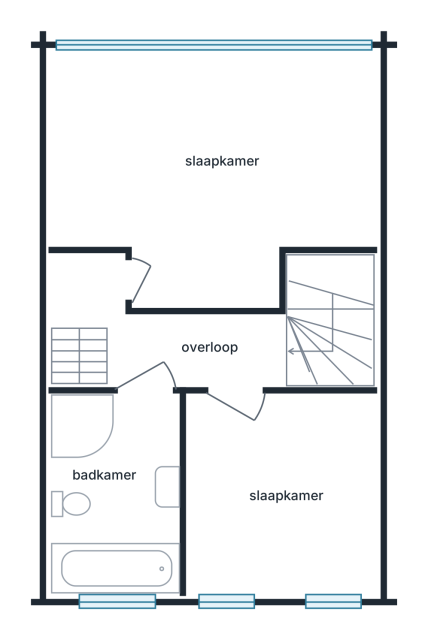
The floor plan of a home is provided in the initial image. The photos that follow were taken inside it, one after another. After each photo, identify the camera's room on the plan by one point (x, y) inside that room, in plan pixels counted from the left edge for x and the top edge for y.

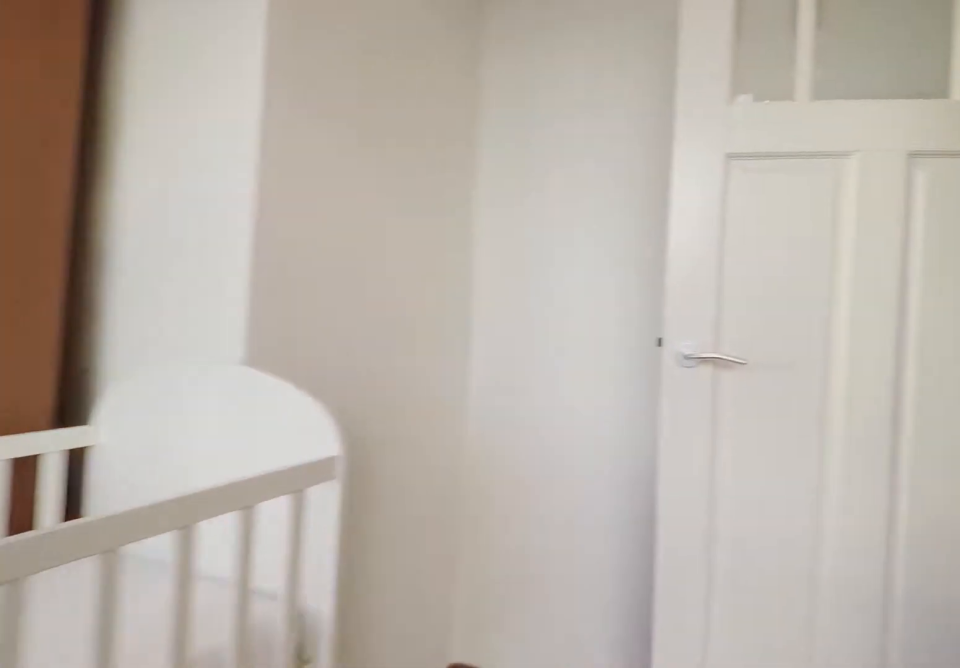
(214, 166)
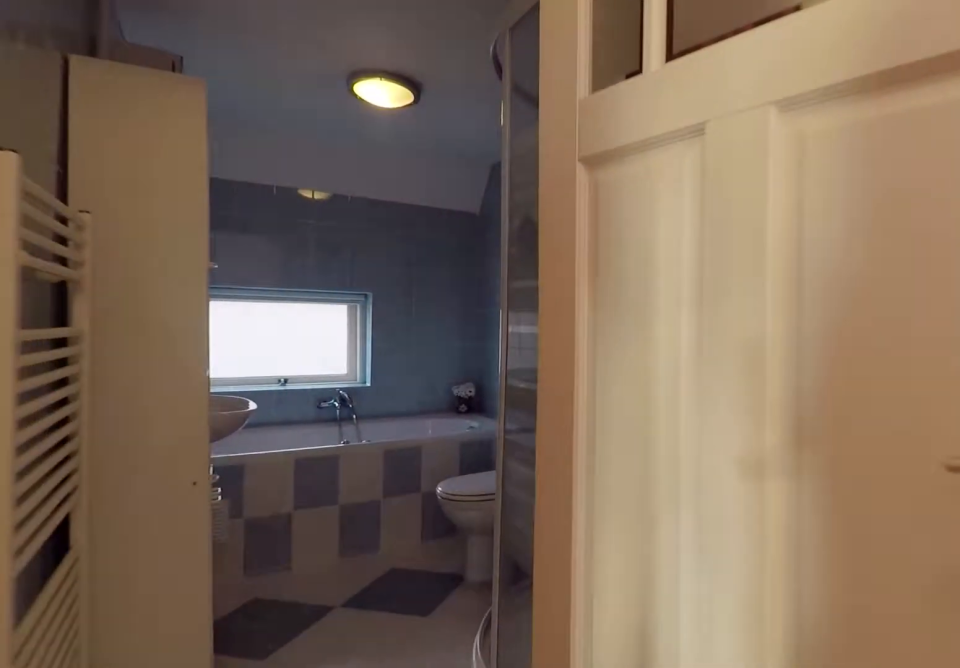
(163, 335)
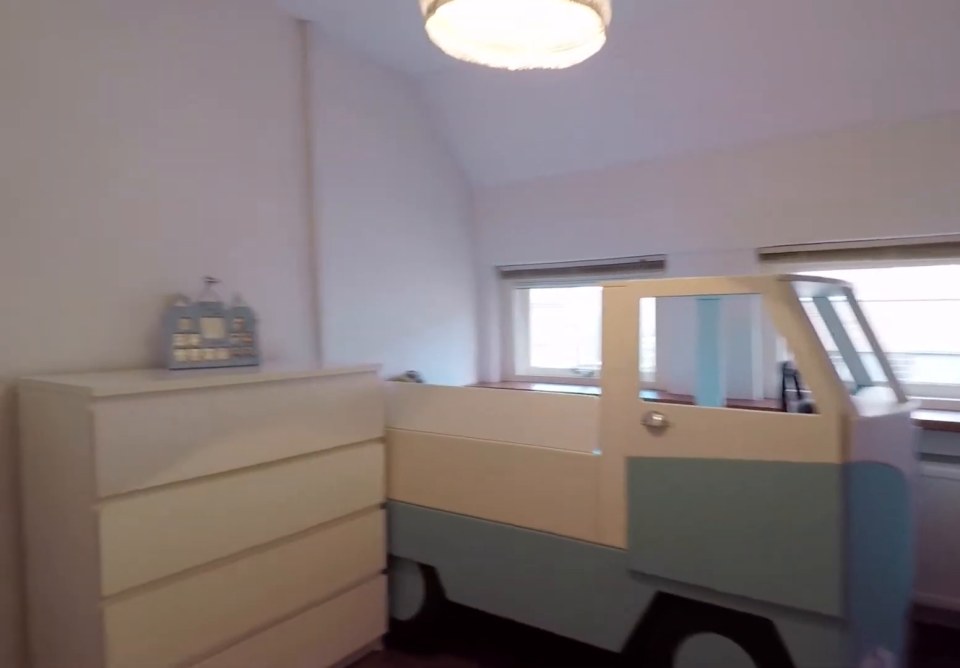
(282, 496)
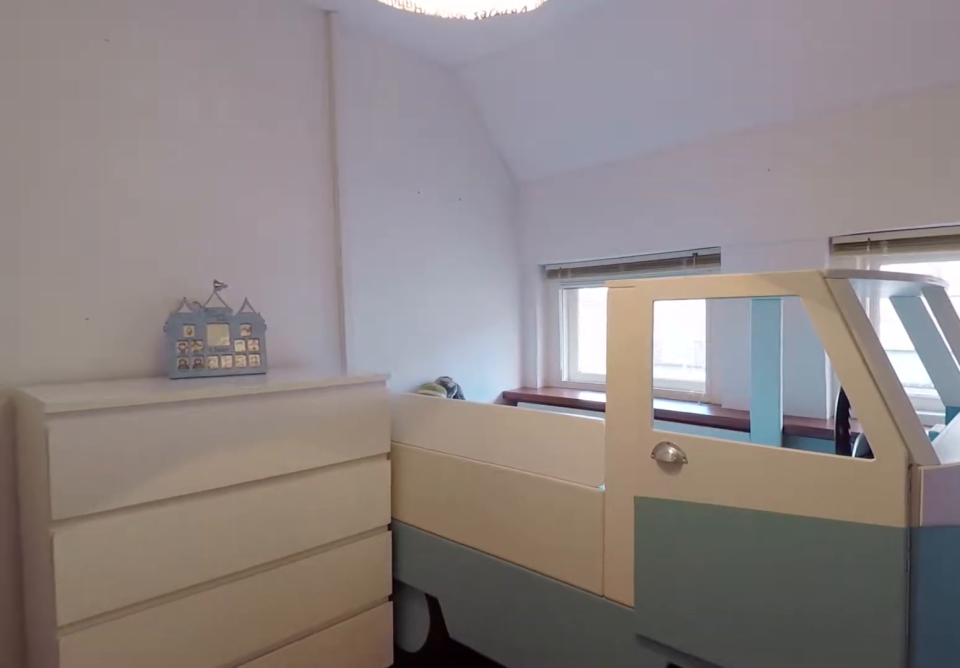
(282, 496)
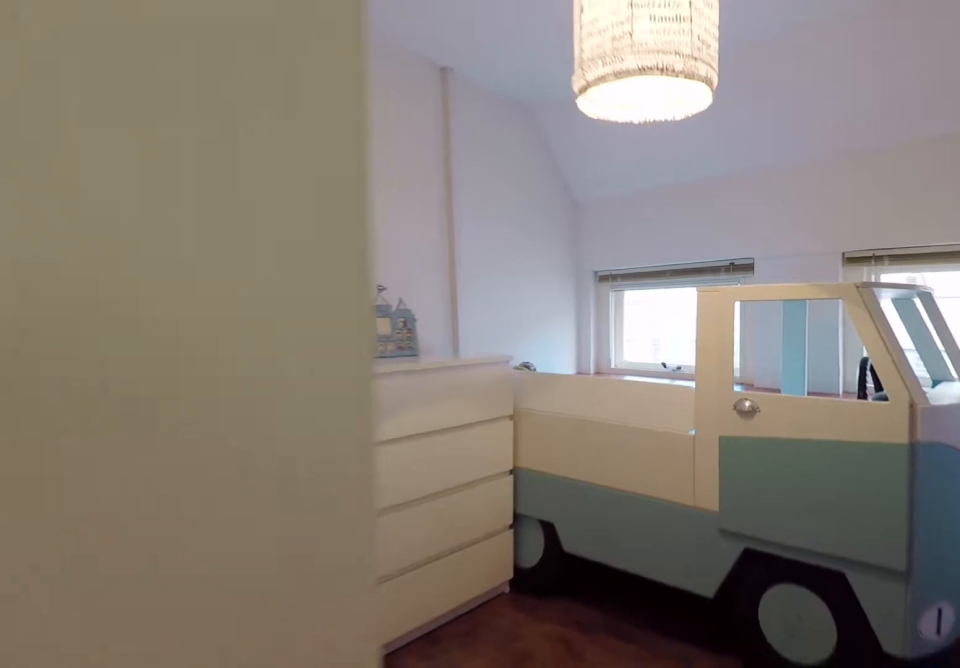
(282, 496)
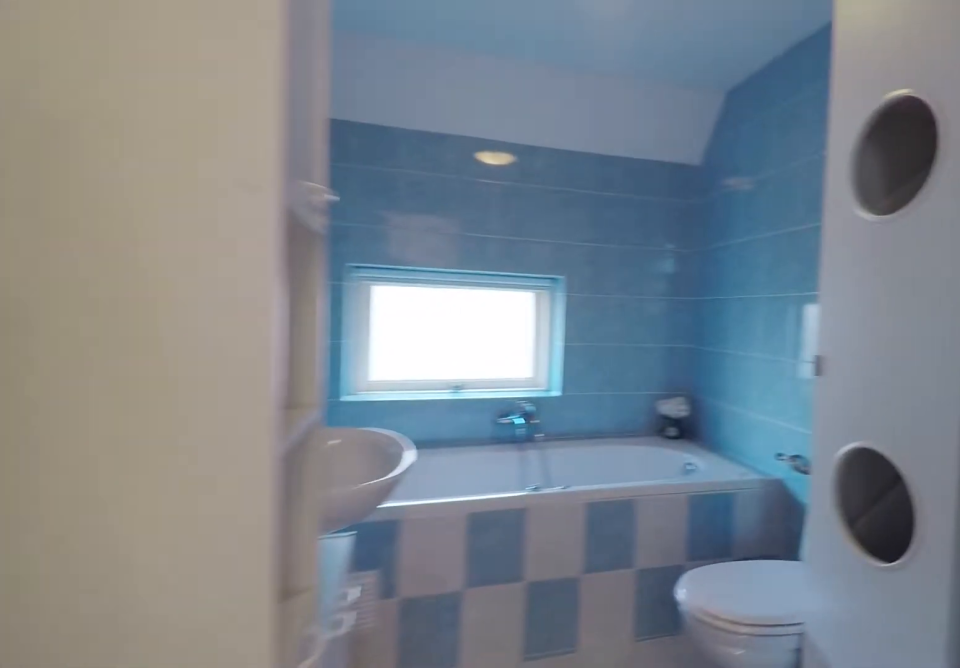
(115, 494)
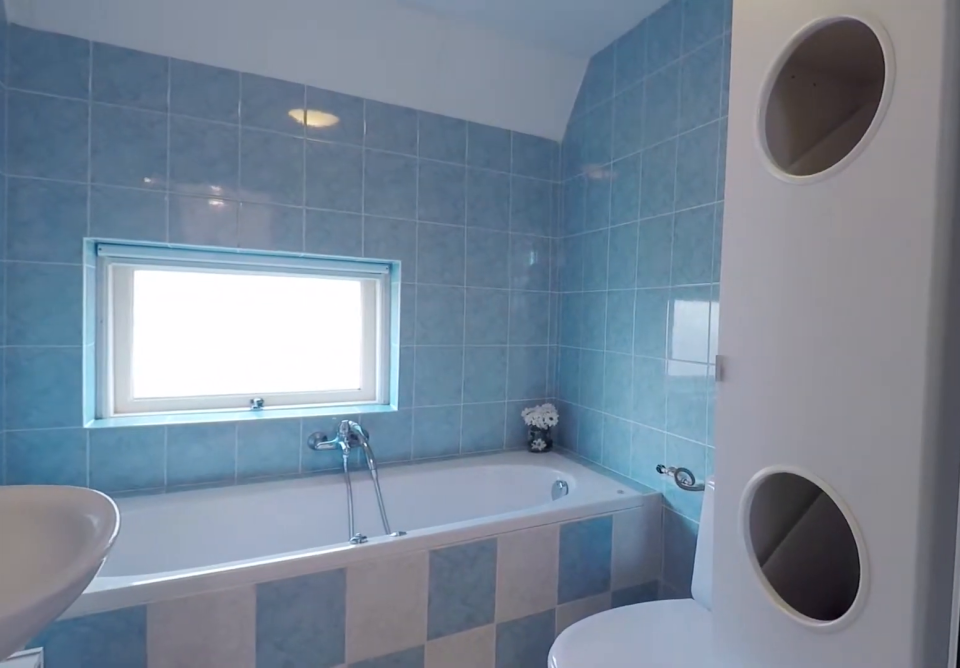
(115, 494)
